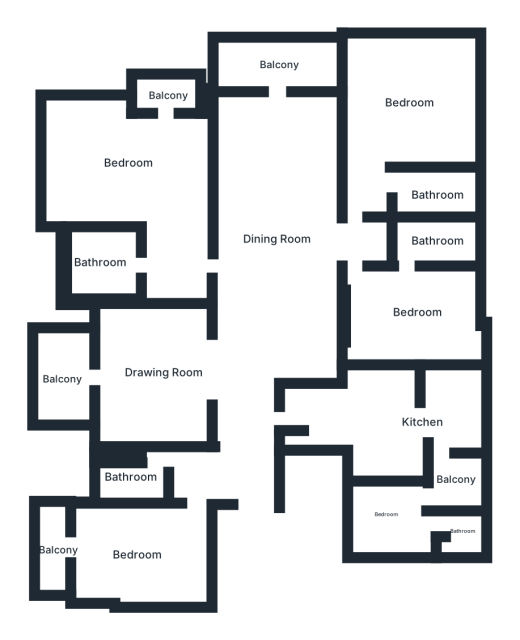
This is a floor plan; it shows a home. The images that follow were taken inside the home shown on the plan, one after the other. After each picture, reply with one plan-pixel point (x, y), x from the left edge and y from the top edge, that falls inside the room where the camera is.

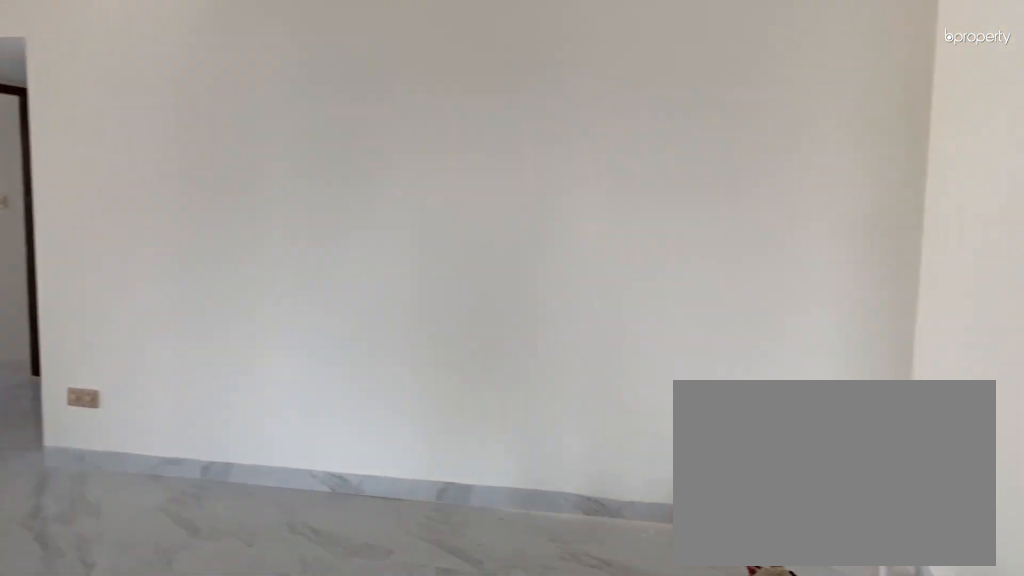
(272, 233)
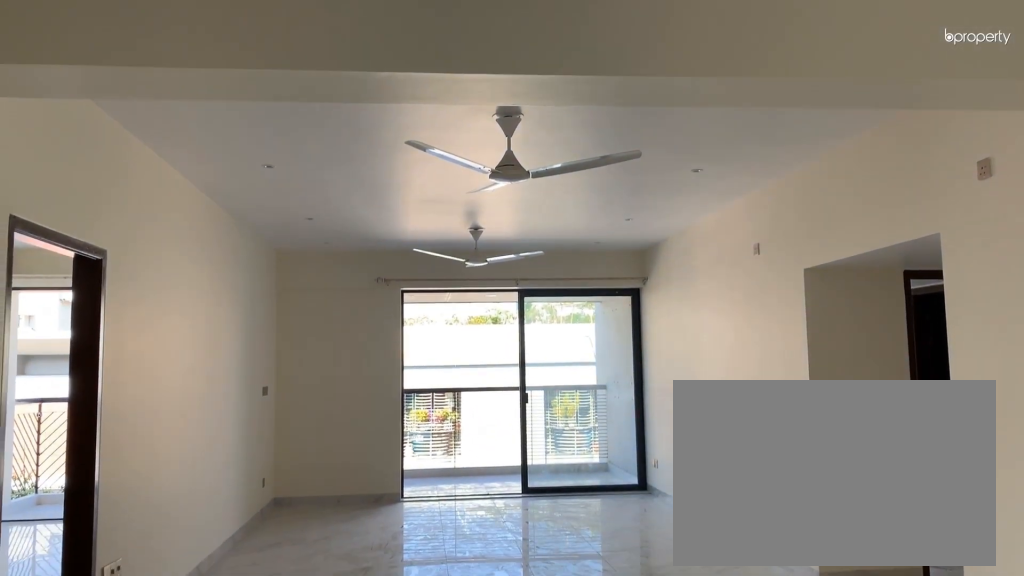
(272, 233)
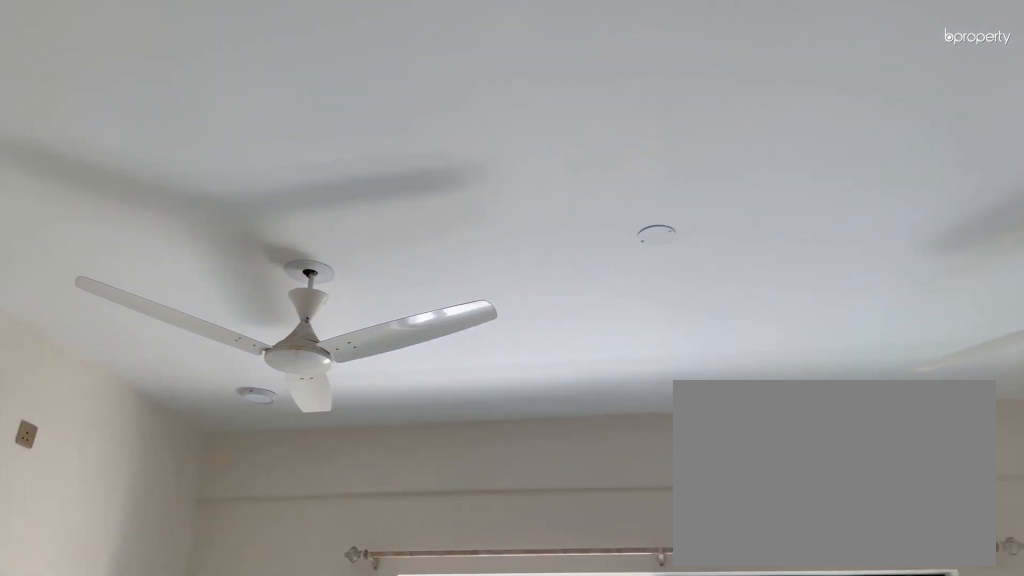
(166, 374)
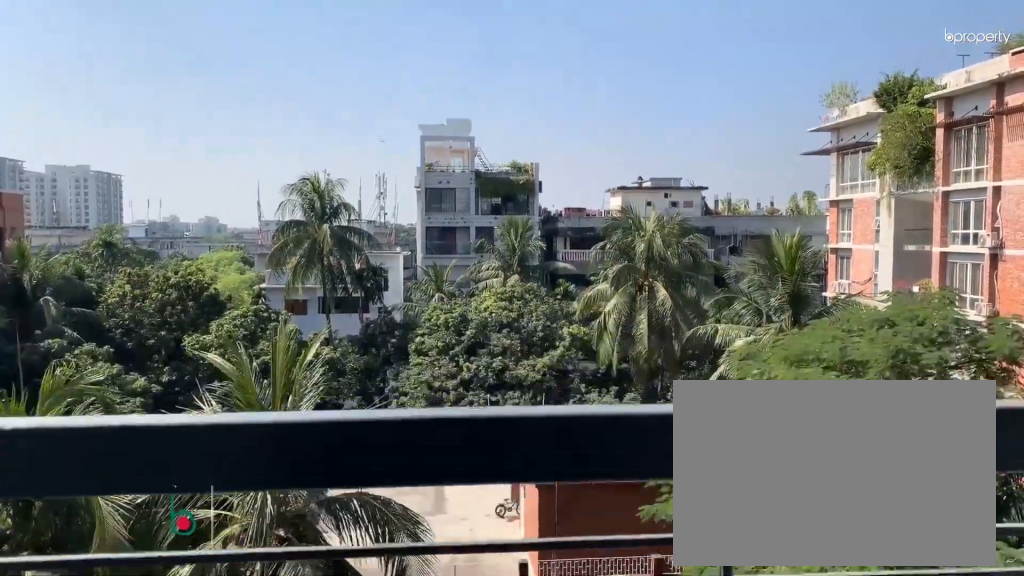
(65, 382)
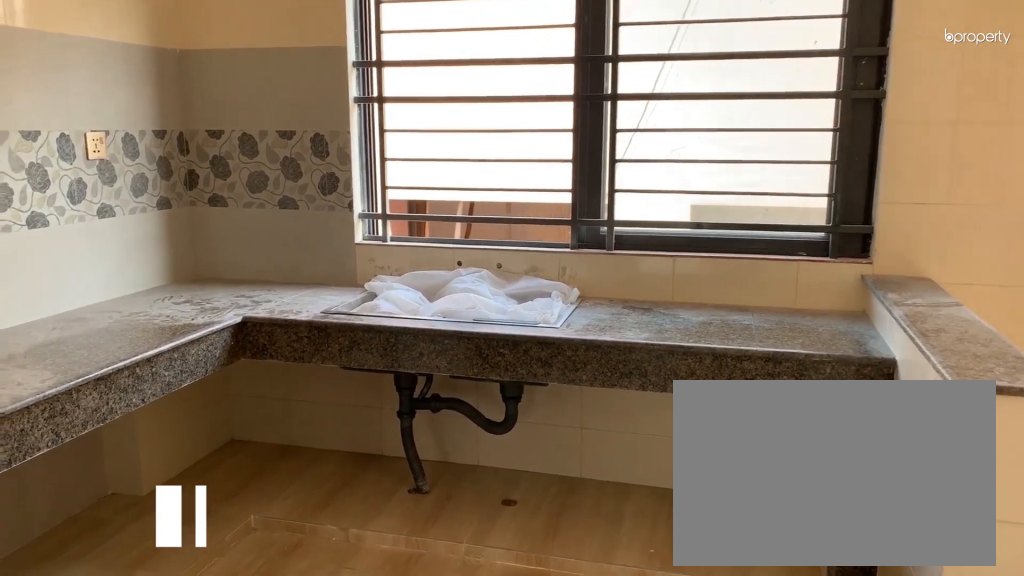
(422, 427)
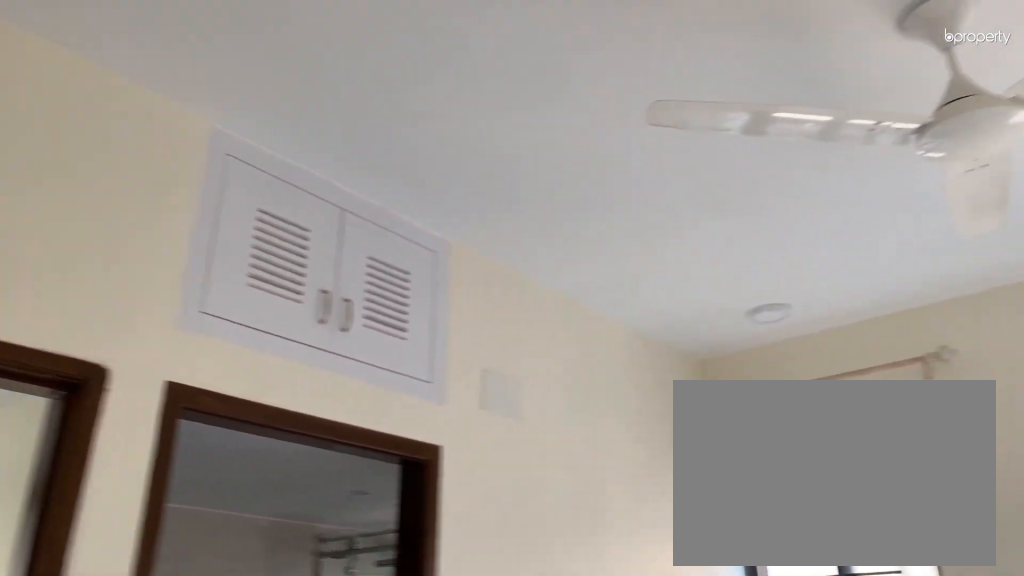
(418, 316)
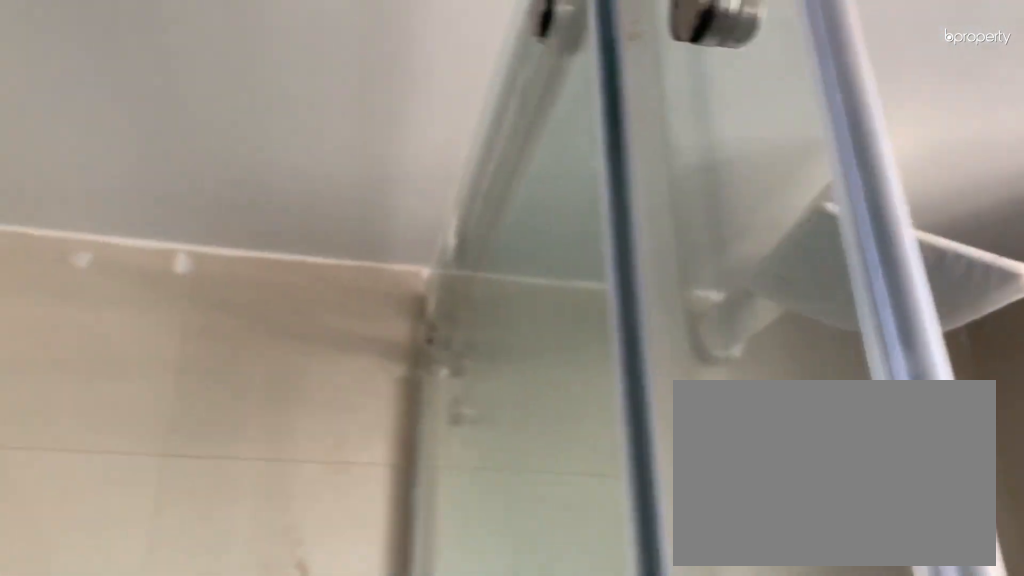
(435, 242)
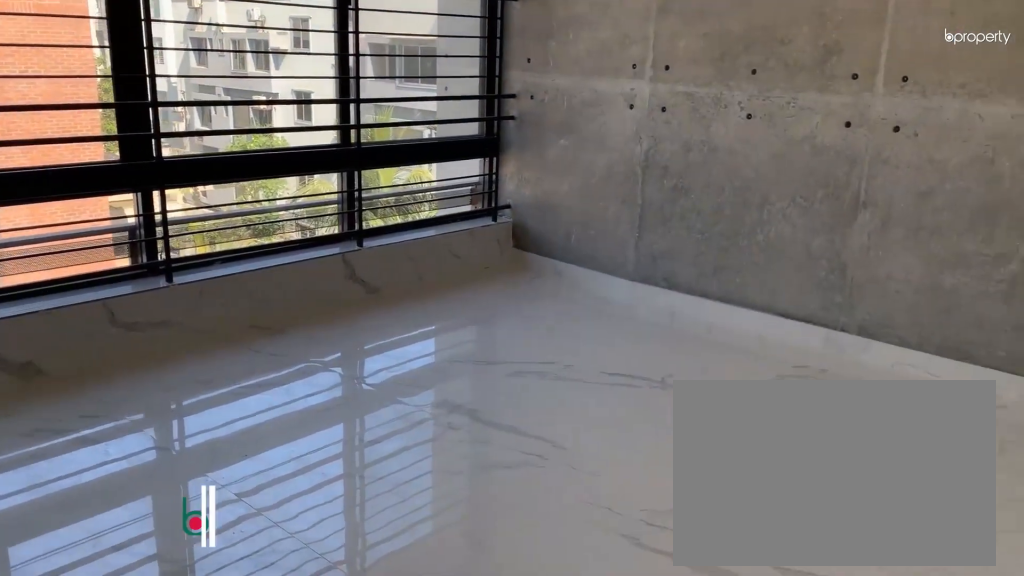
(409, 100)
